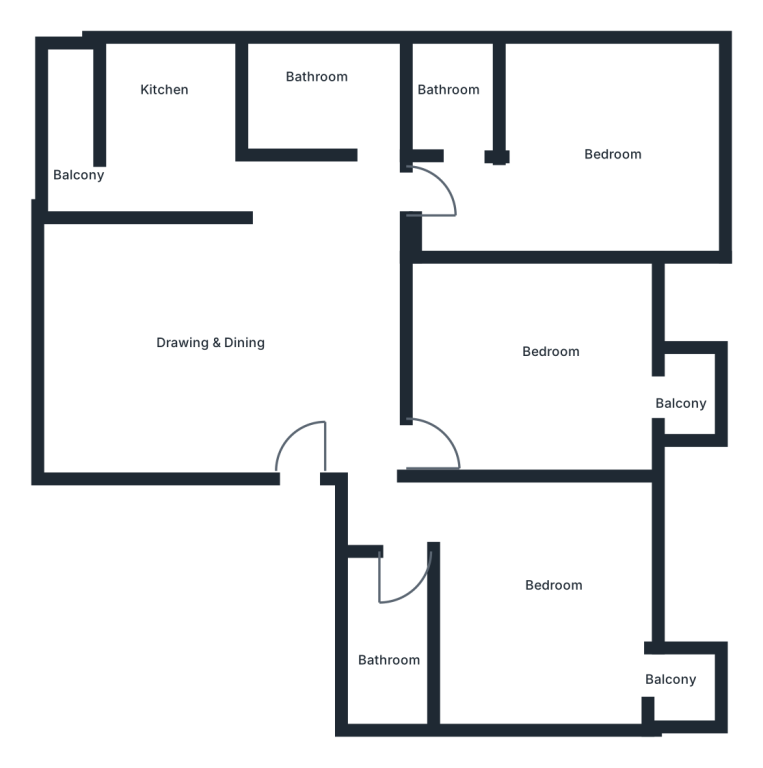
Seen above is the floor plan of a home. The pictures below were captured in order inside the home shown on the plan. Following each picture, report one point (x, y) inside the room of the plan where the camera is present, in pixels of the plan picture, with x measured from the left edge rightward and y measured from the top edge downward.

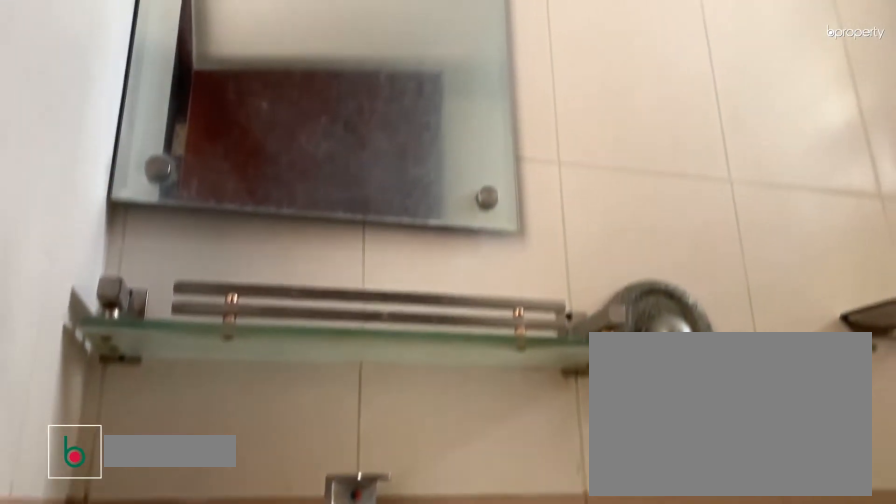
(460, 110)
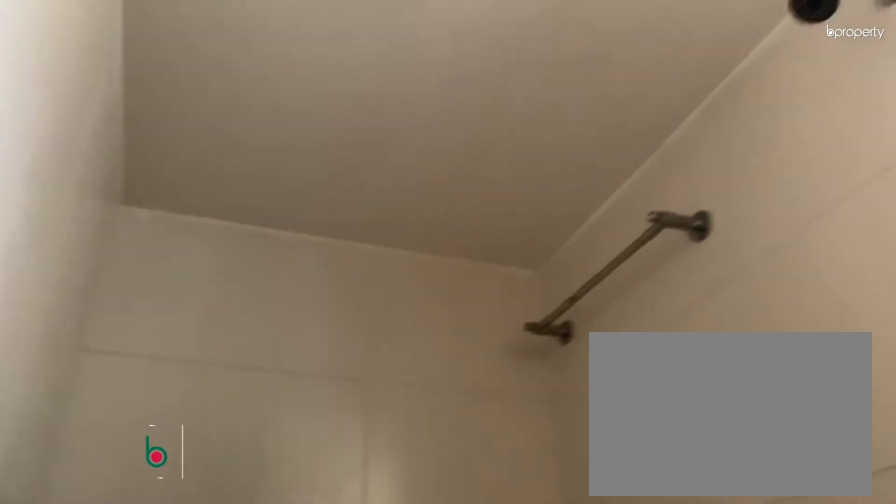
(349, 95)
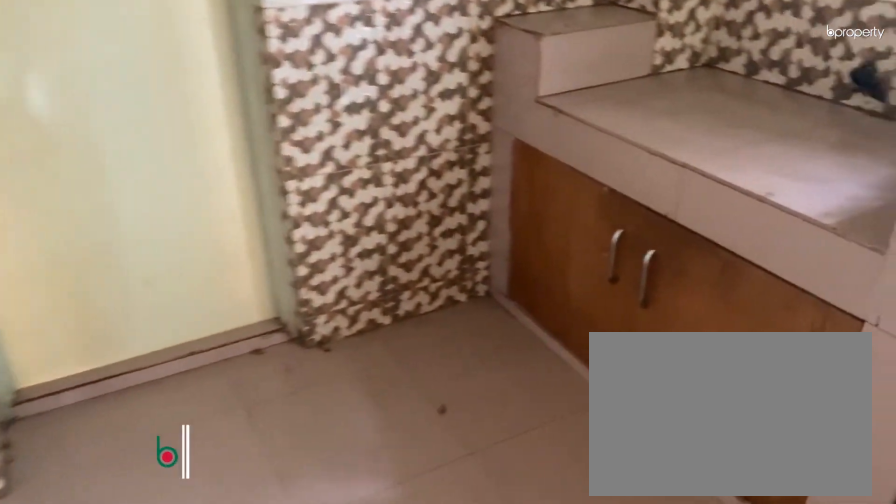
(175, 117)
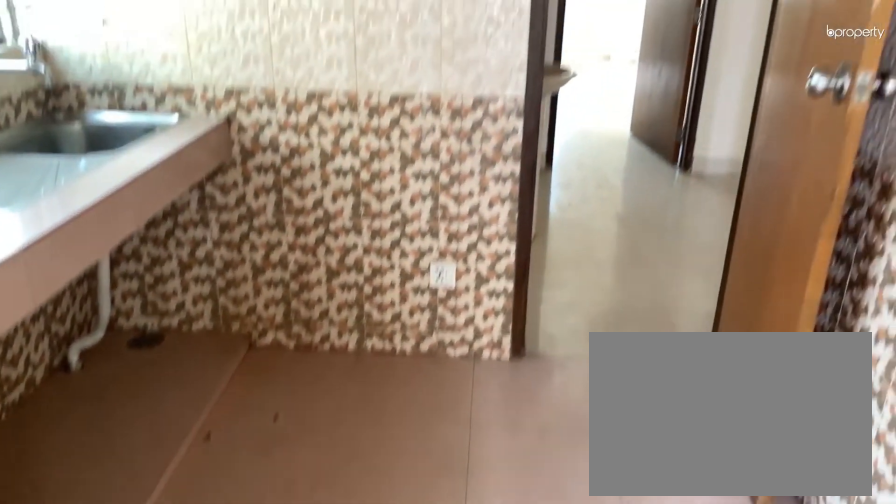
(175, 117)
